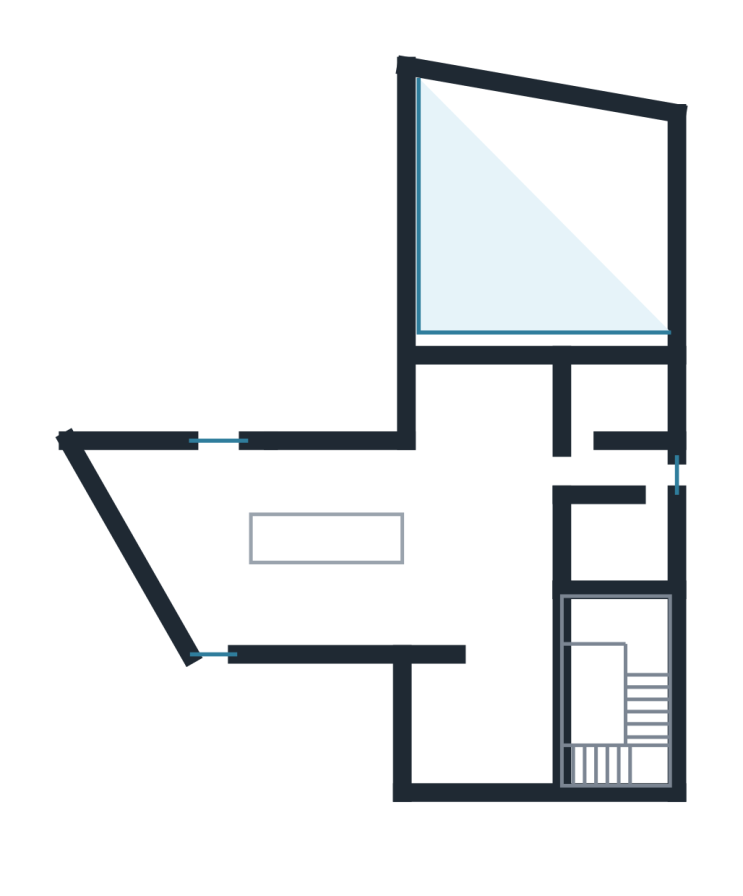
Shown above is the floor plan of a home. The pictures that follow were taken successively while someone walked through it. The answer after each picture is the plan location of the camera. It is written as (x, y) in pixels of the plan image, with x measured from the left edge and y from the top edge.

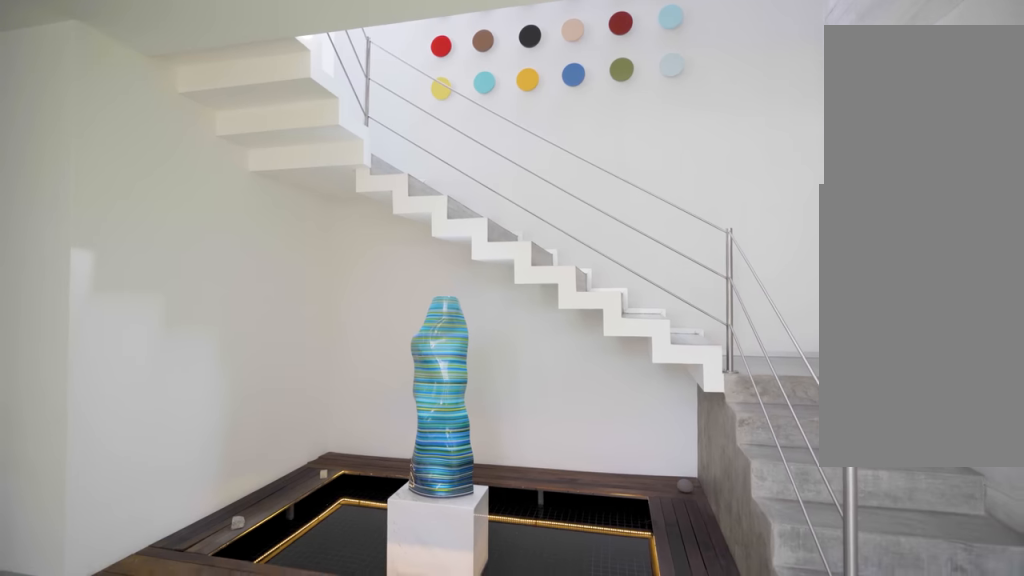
(448, 718)
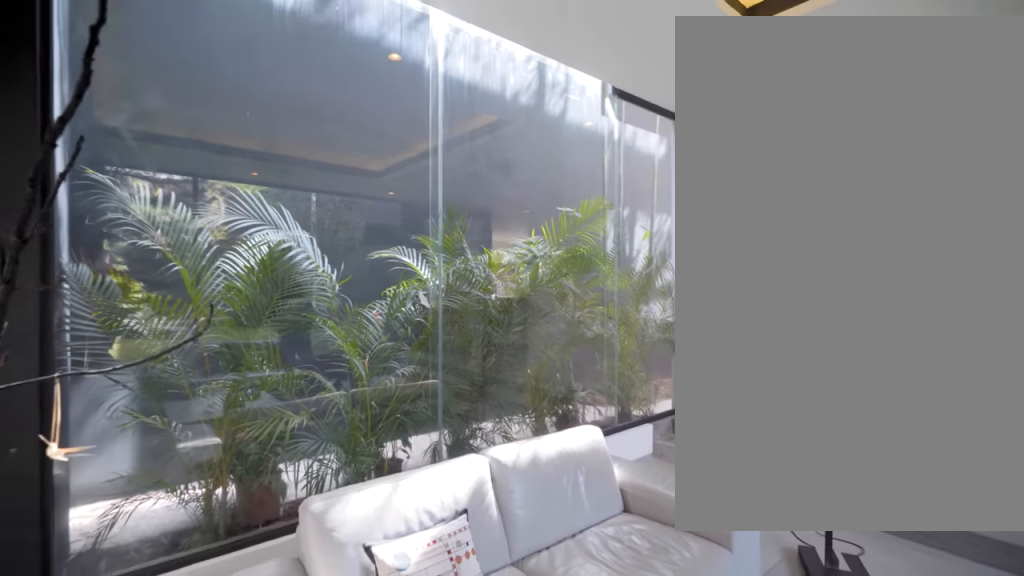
(513, 141)
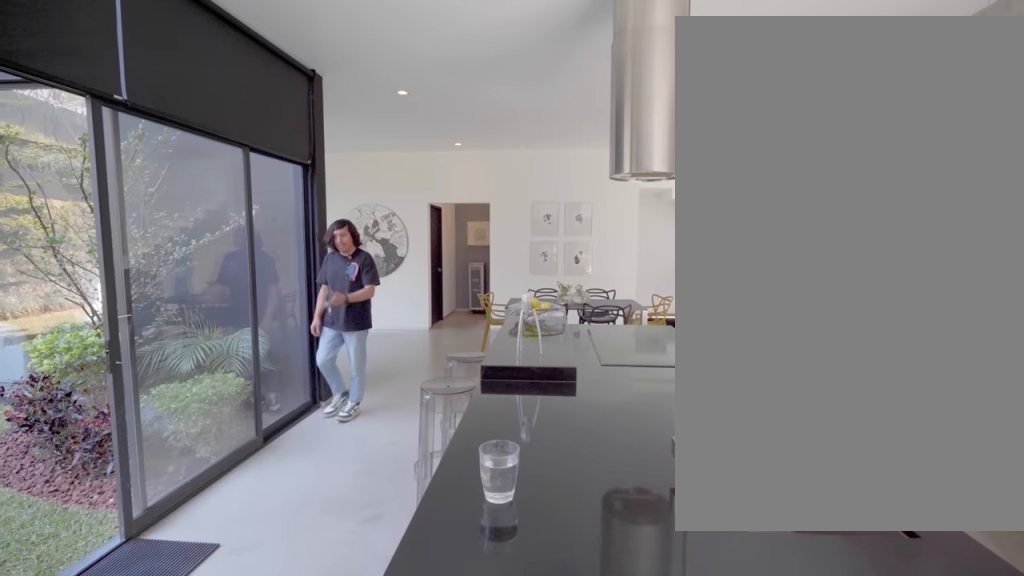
(219, 537)
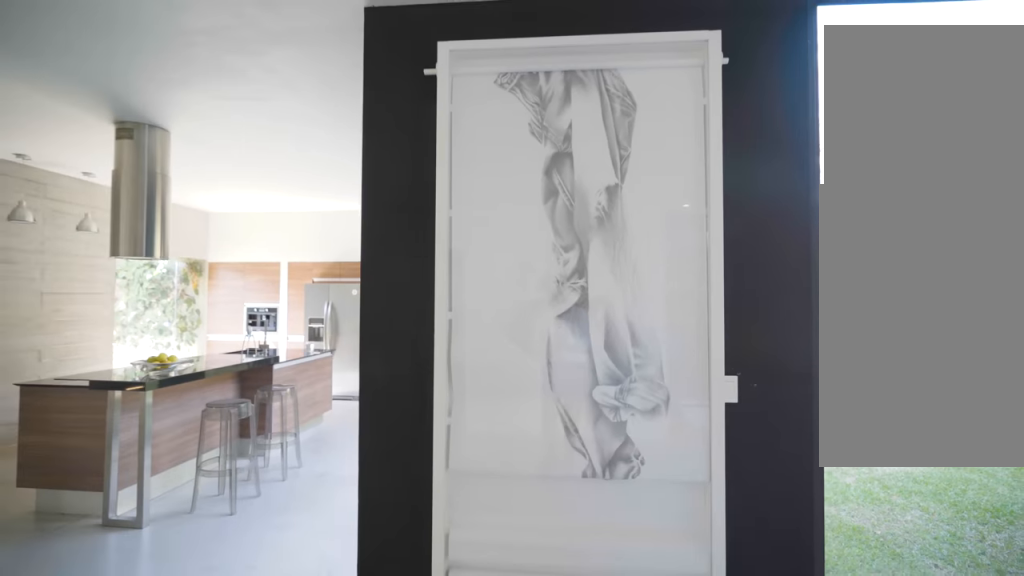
(471, 418)
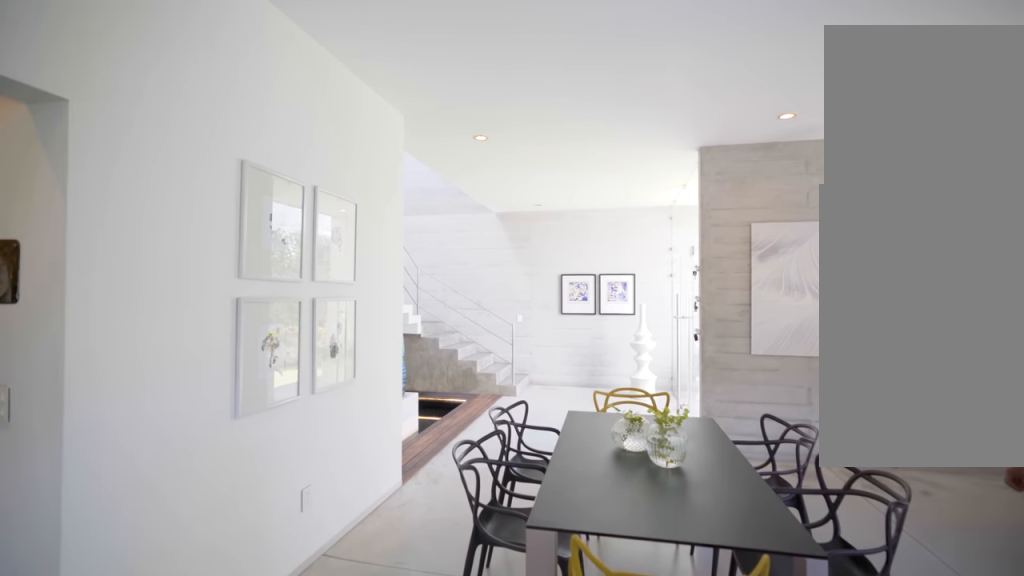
(520, 478)
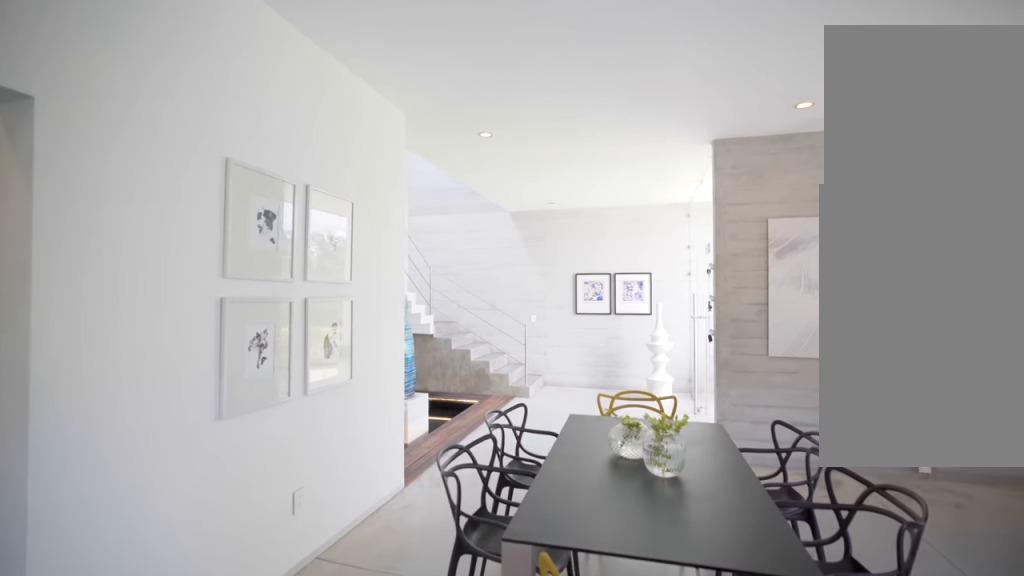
(522, 476)
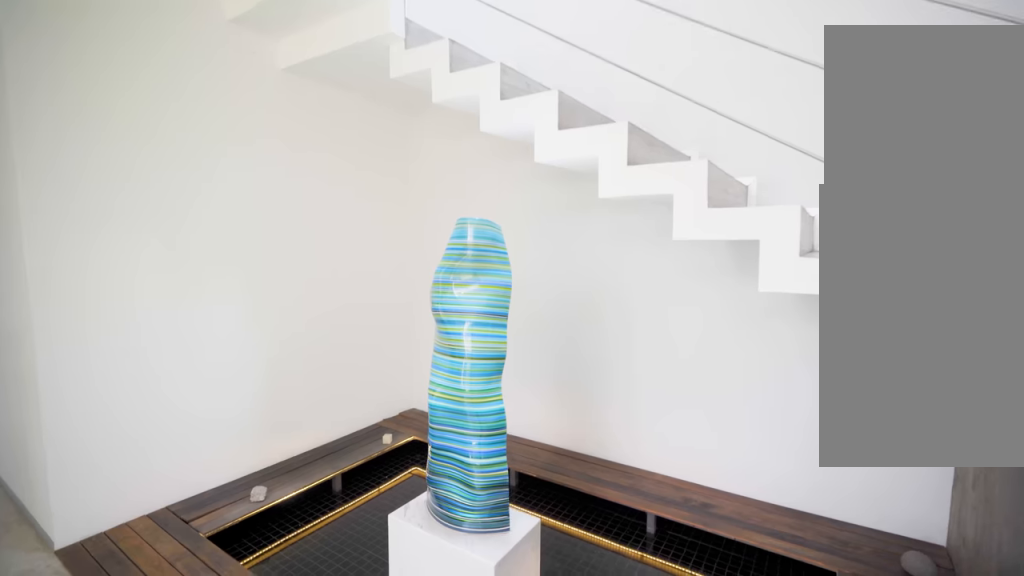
(497, 645)
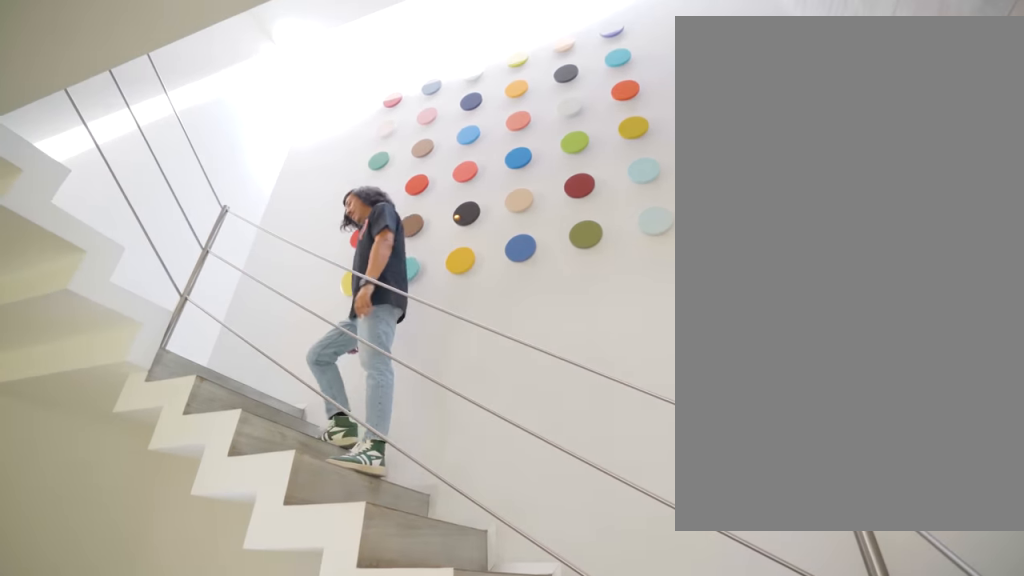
(525, 691)
